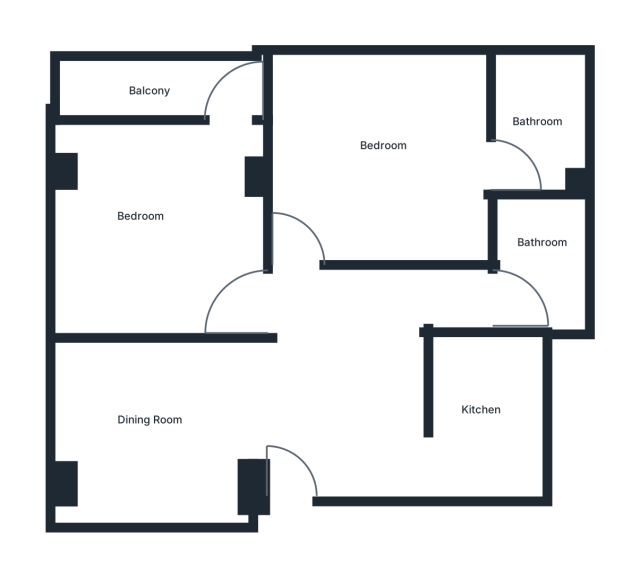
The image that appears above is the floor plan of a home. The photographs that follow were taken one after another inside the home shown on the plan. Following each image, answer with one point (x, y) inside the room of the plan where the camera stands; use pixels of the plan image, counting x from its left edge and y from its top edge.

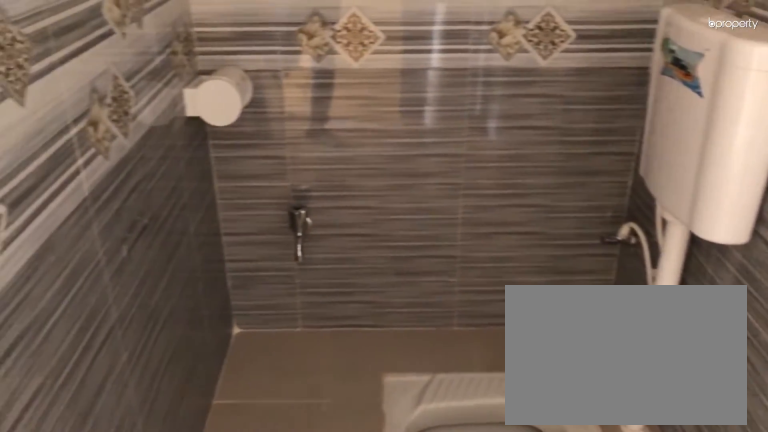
(535, 294)
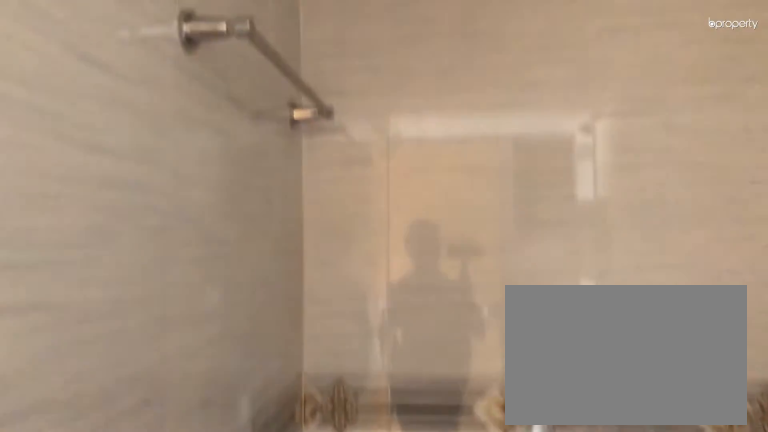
(535, 294)
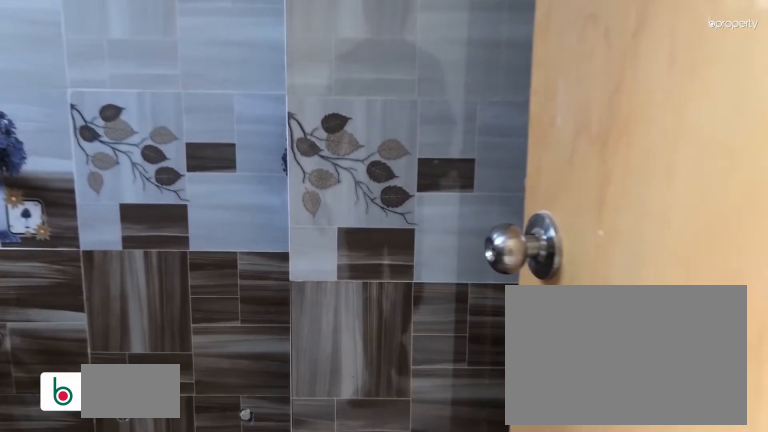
(534, 138)
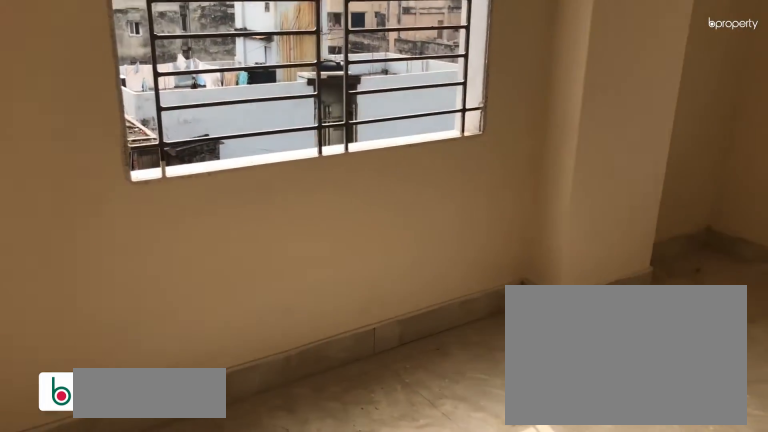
(165, 226)
